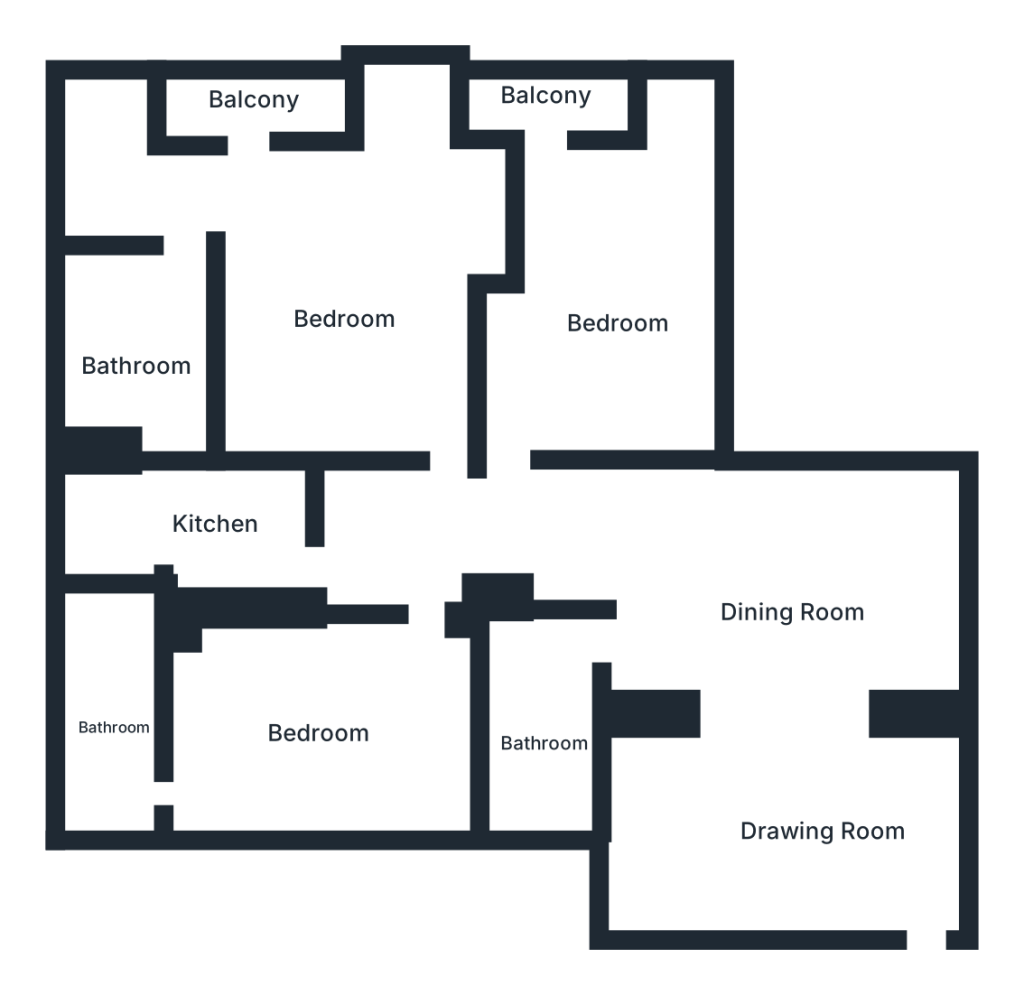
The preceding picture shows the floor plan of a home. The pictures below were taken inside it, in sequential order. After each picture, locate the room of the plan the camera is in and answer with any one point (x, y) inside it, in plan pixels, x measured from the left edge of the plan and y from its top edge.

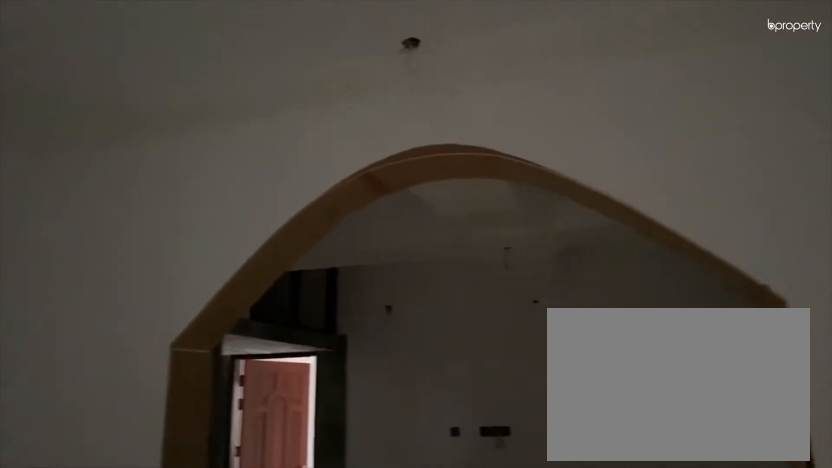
(798, 808)
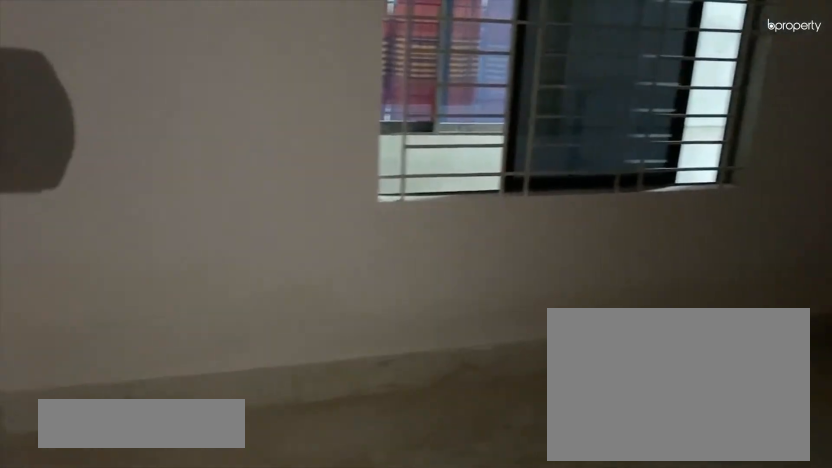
(321, 737)
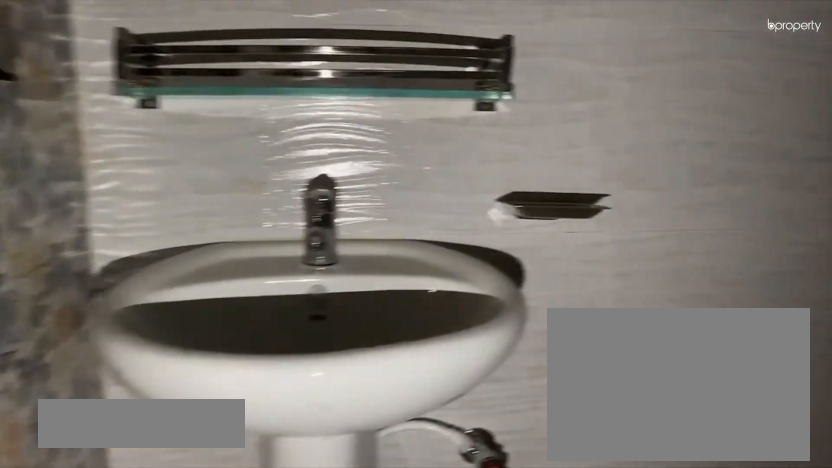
(116, 733)
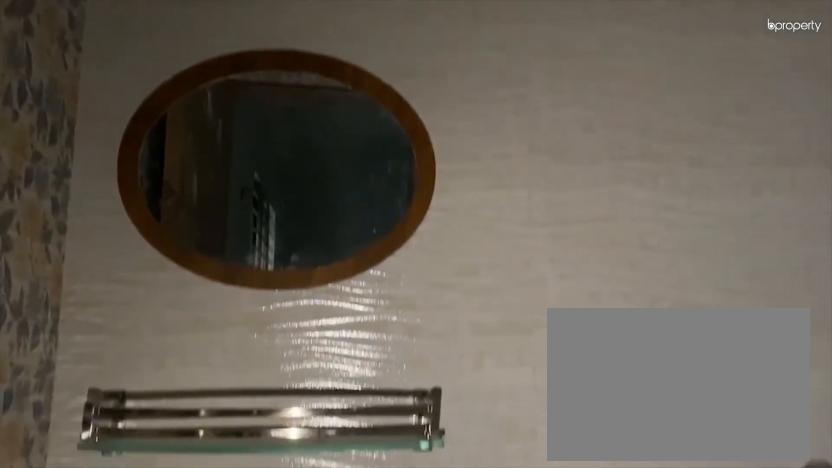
(116, 733)
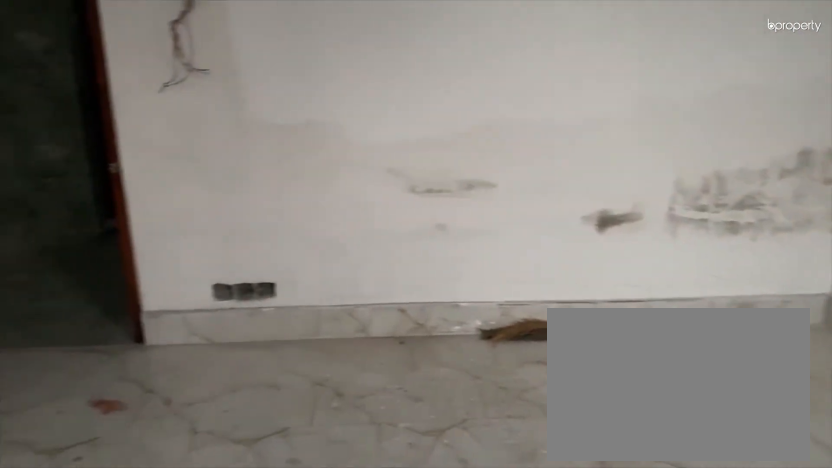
(353, 315)
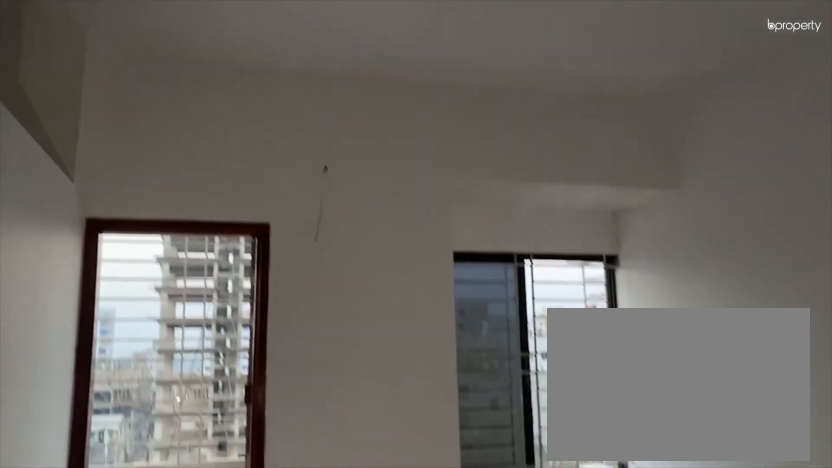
(626, 331)
